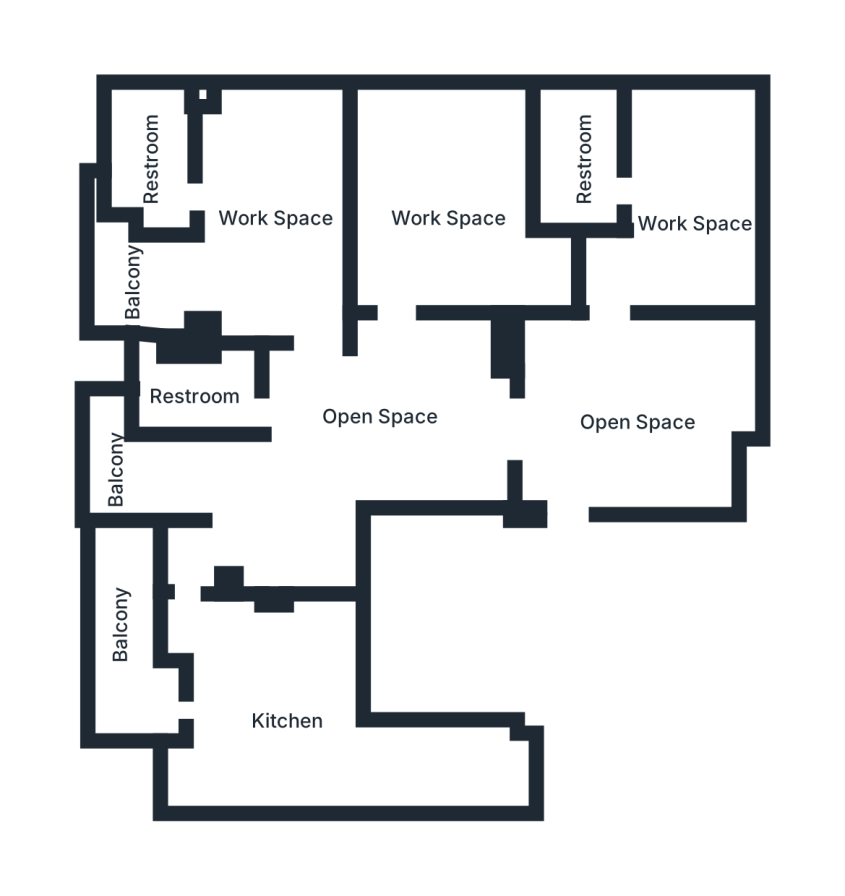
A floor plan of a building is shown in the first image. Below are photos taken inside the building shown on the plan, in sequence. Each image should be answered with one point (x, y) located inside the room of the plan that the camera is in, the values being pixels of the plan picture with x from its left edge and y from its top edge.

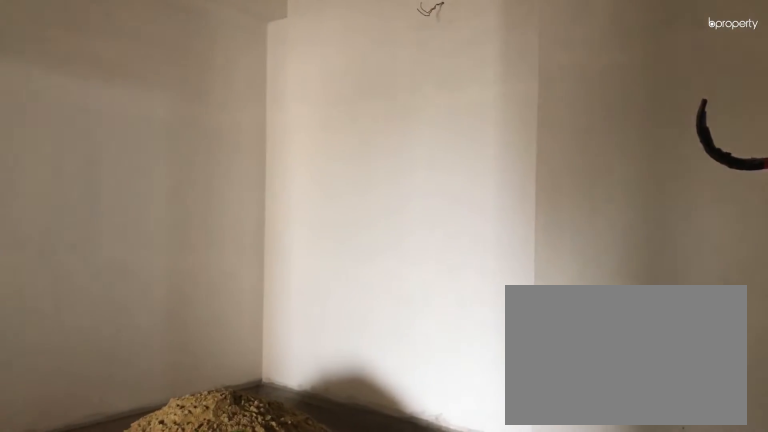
(635, 423)
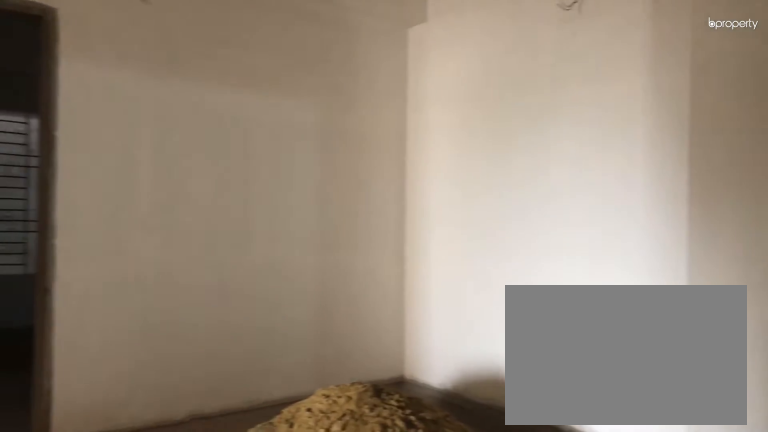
(635, 423)
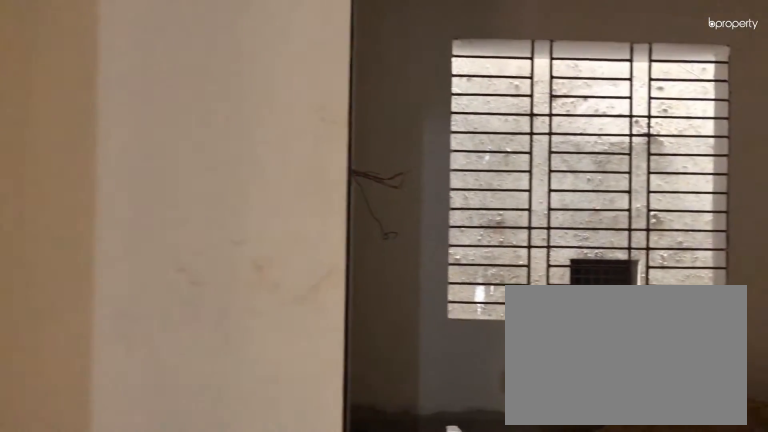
(684, 227)
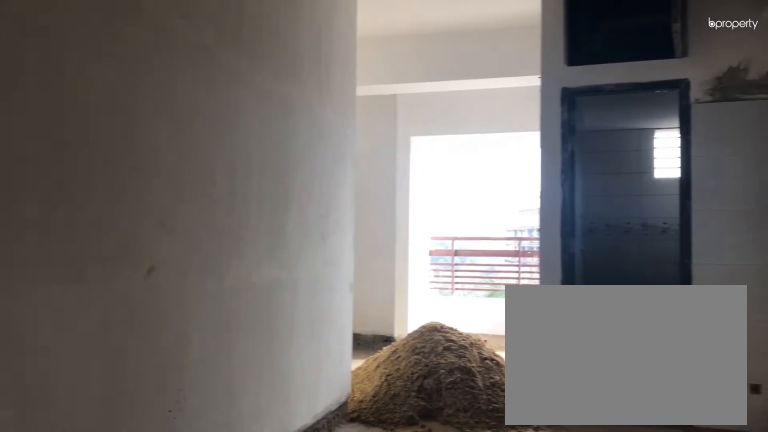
(390, 426)
